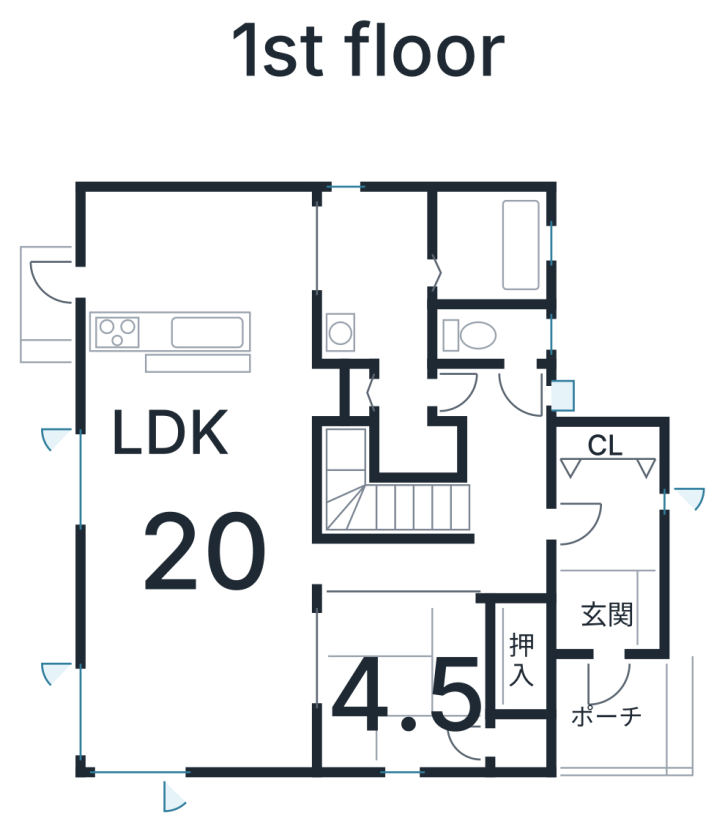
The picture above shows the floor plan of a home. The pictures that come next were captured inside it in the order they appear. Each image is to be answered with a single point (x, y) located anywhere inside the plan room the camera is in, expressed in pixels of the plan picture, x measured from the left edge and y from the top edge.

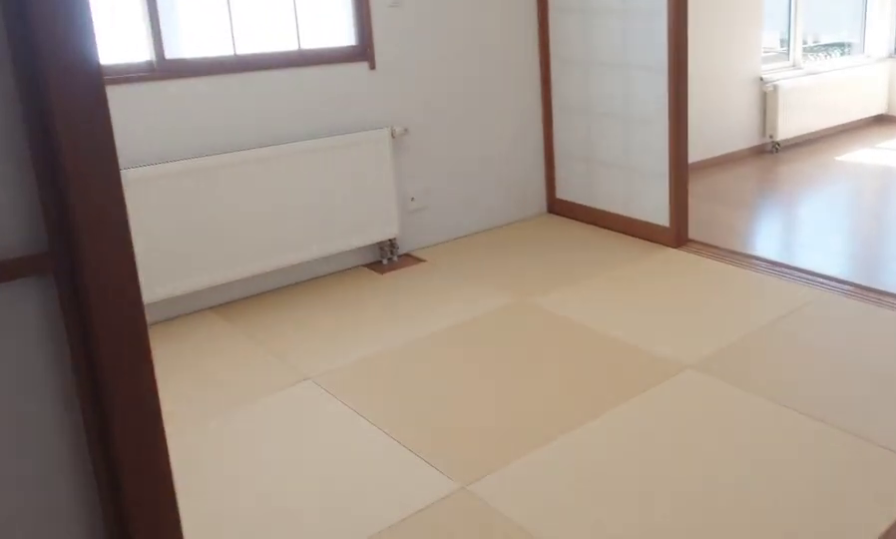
(407, 721)
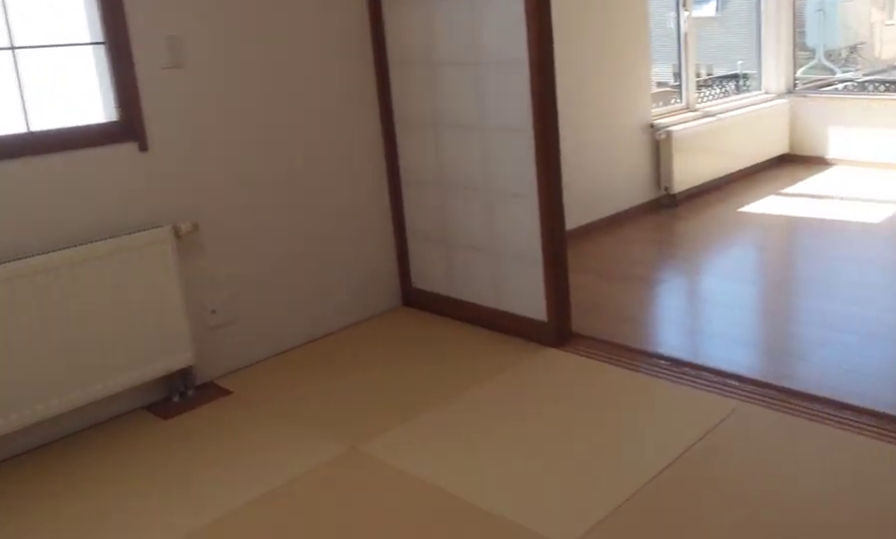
(407, 721)
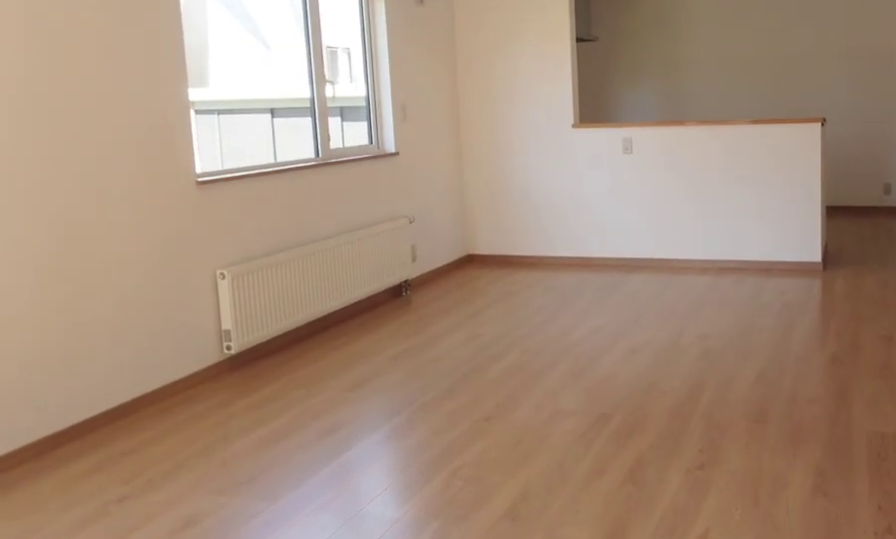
(204, 604)
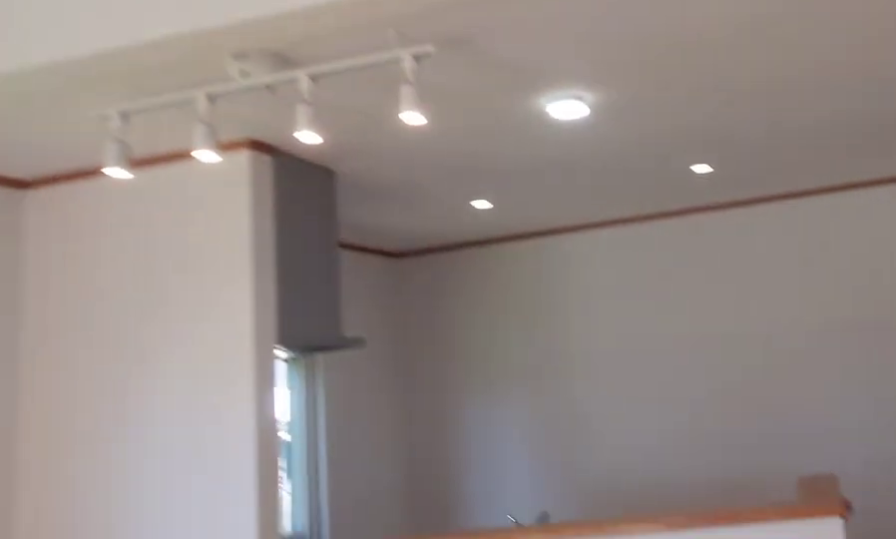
(204, 604)
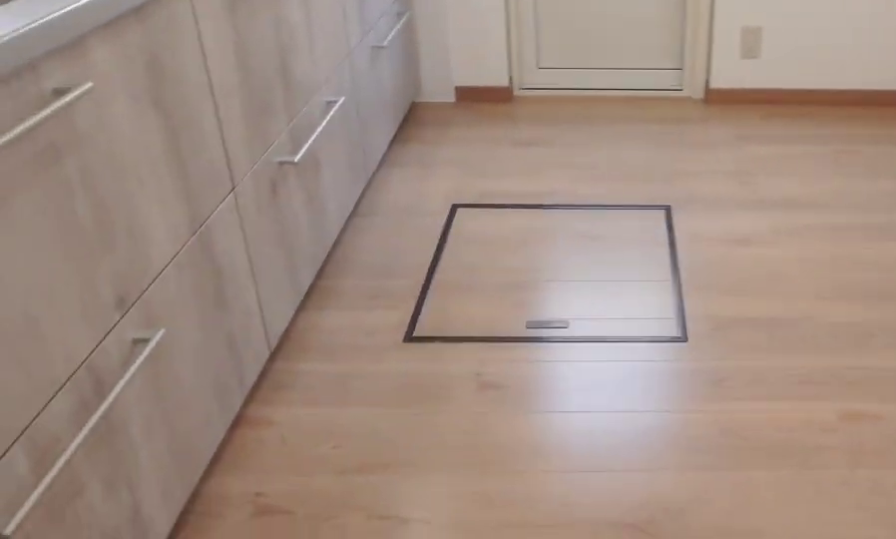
(205, 301)
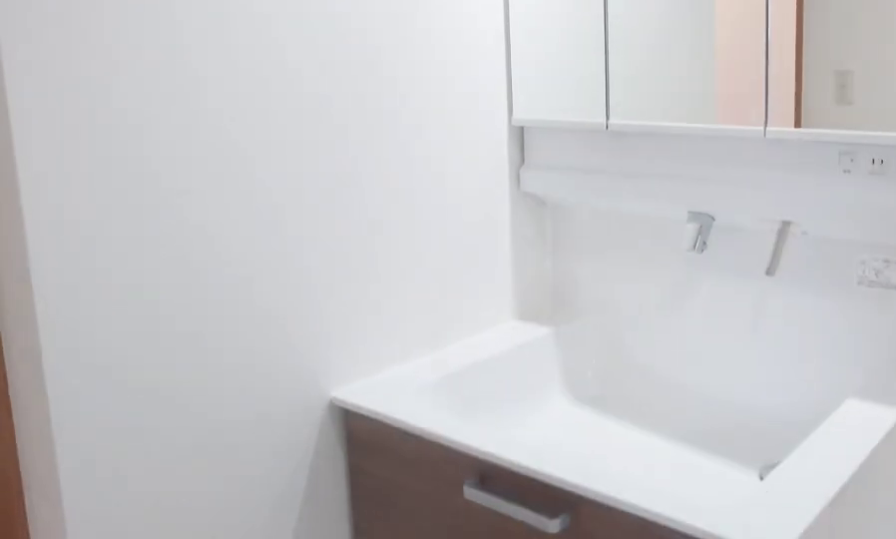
(372, 279)
